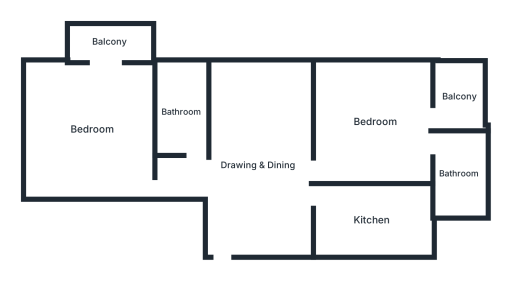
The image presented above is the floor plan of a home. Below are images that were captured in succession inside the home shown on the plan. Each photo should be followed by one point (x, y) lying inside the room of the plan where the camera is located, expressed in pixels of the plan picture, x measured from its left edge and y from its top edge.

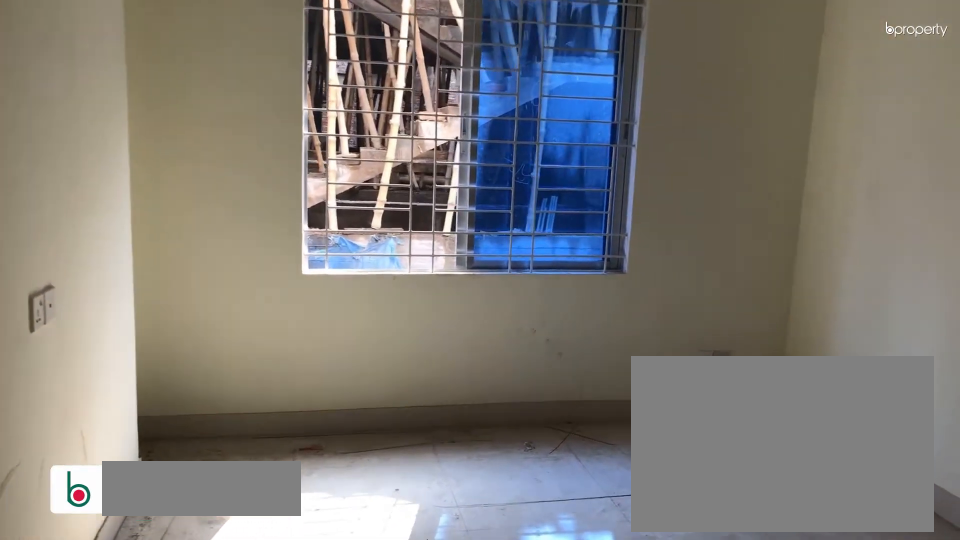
(261, 167)
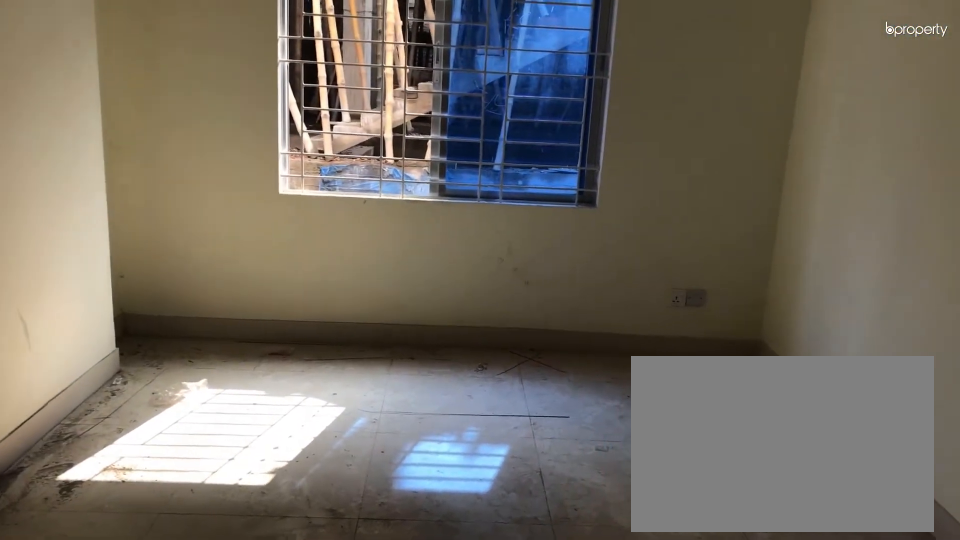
(261, 167)
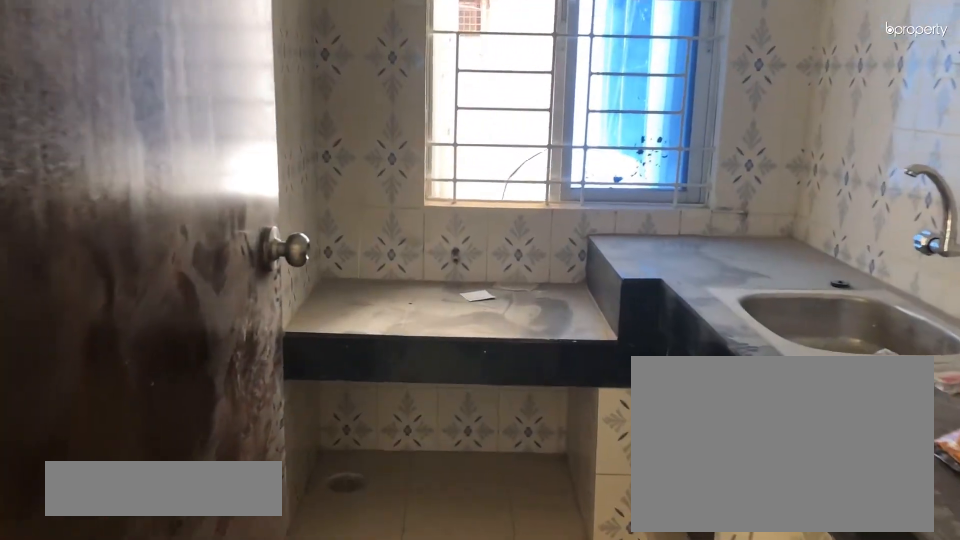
(371, 220)
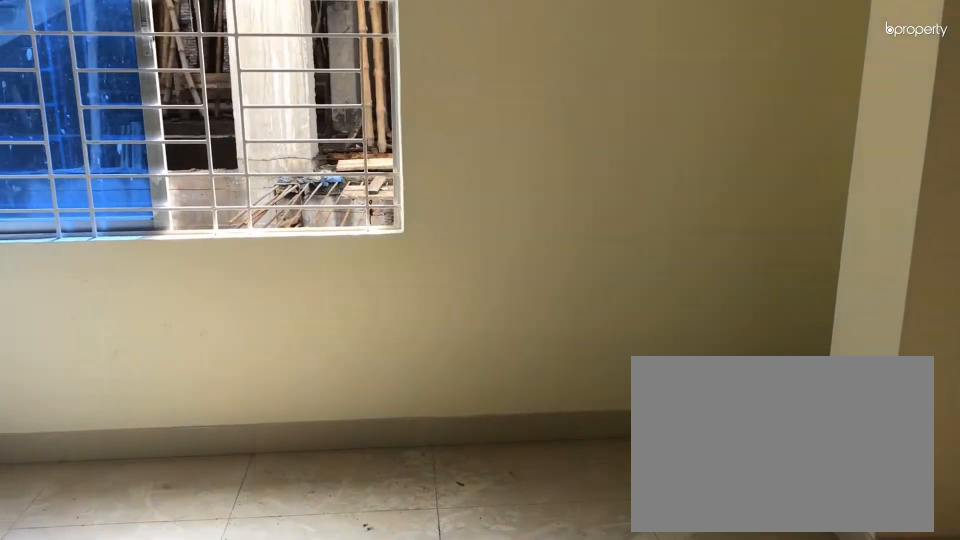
(374, 121)
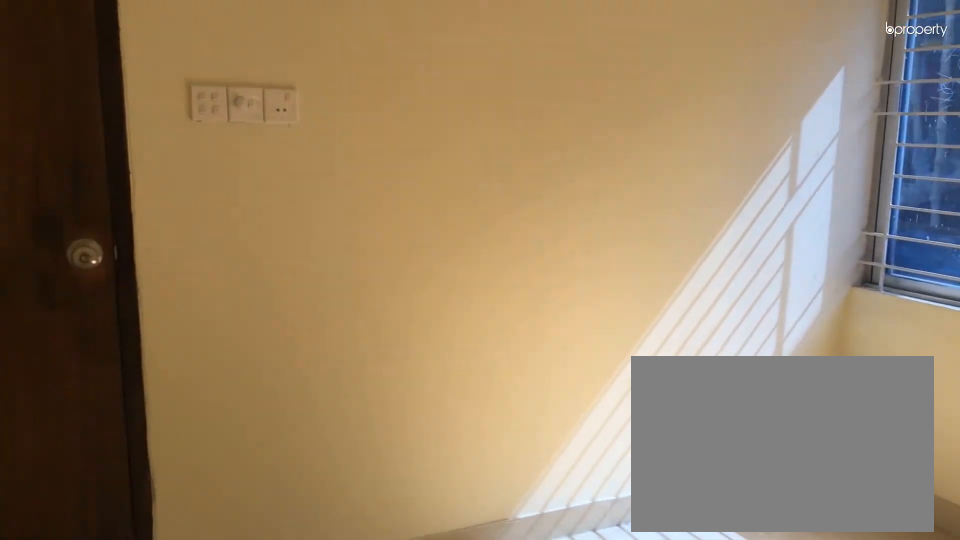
(374, 121)
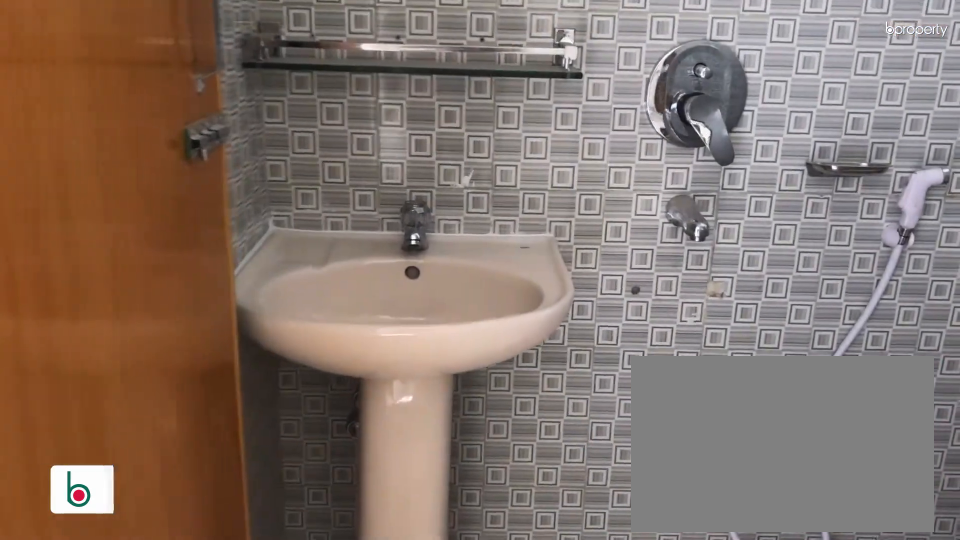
(457, 174)
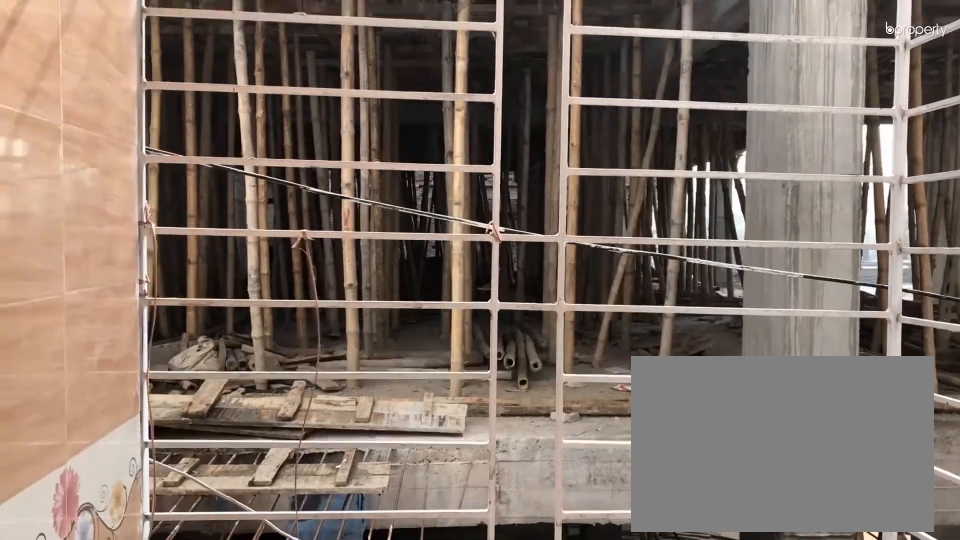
(458, 96)
